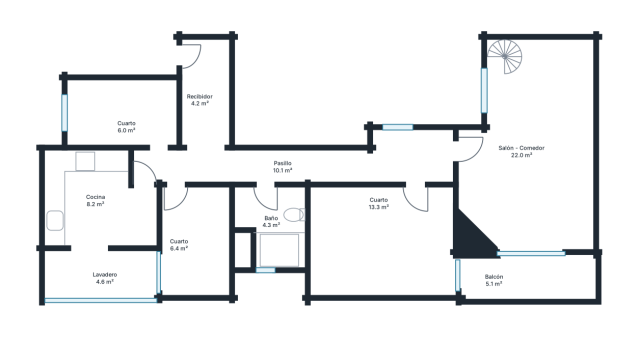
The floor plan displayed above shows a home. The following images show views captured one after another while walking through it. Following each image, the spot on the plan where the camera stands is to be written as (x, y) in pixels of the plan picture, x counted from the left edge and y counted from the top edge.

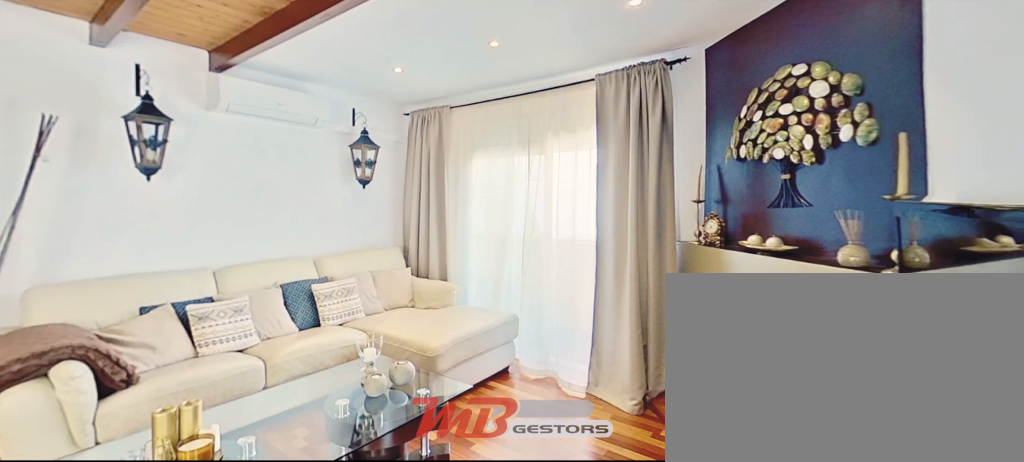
(480, 151)
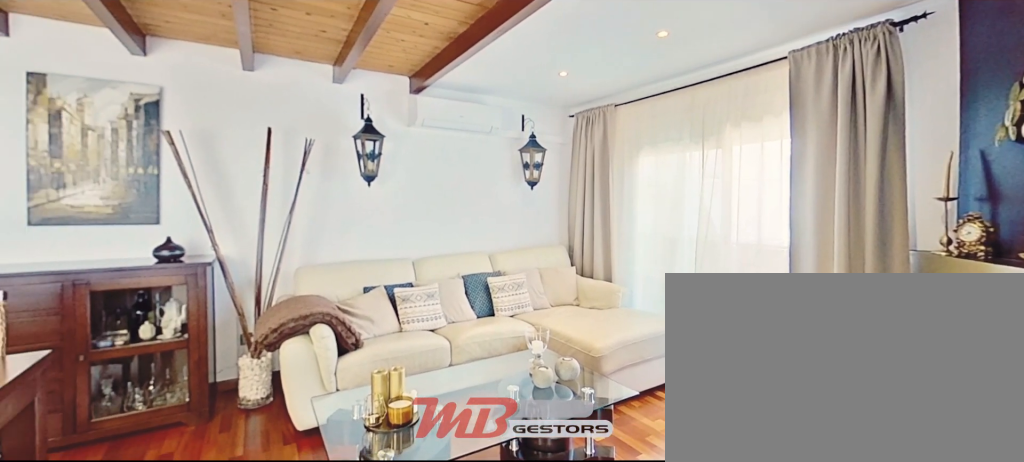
(480, 151)
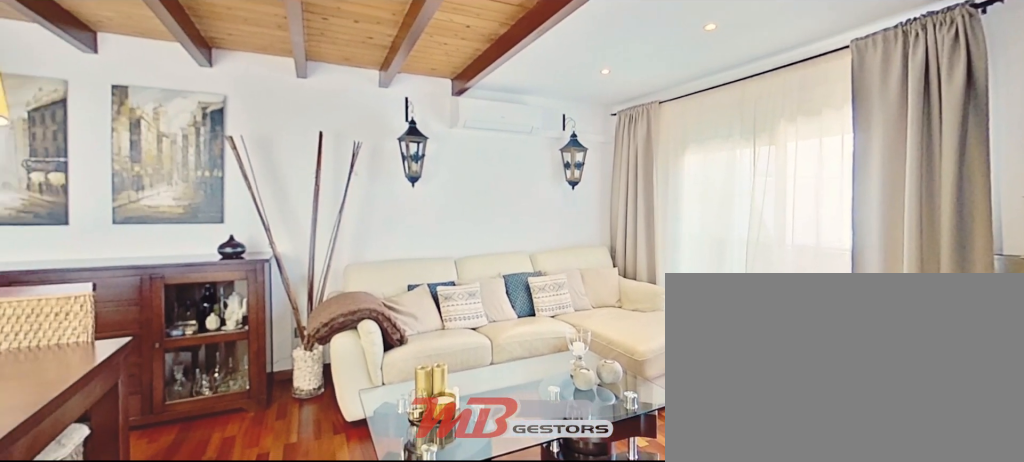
(480, 151)
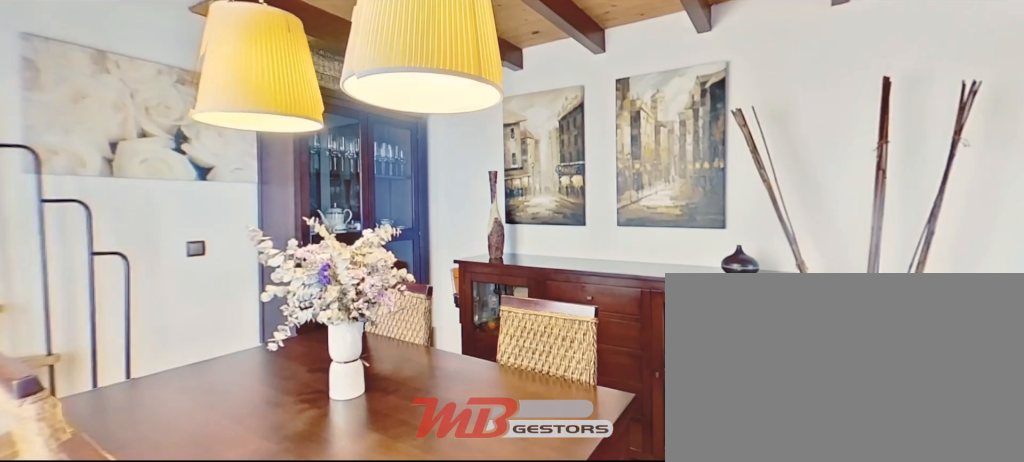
(511, 135)
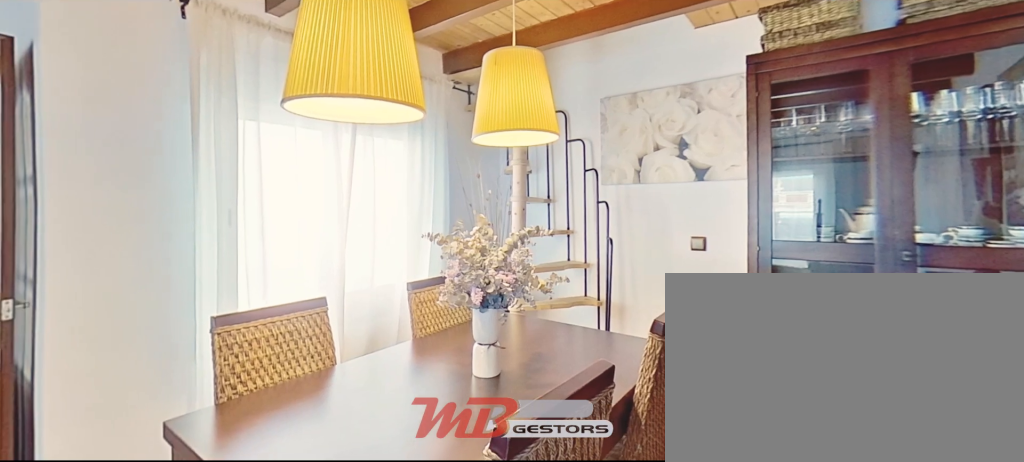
(570, 104)
